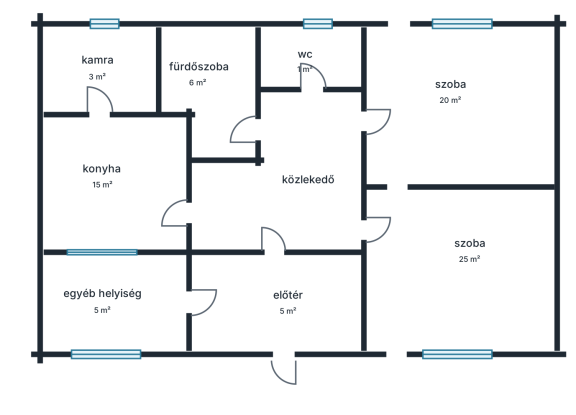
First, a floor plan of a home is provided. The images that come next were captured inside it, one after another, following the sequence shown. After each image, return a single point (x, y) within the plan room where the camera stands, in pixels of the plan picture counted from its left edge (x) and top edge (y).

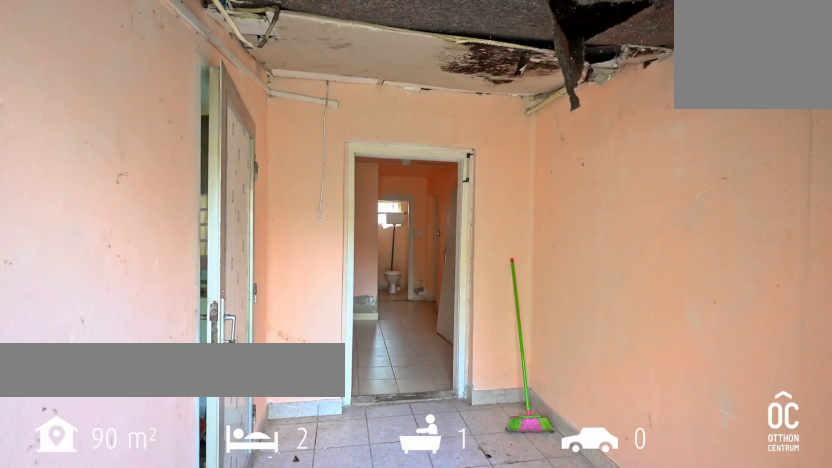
(291, 298)
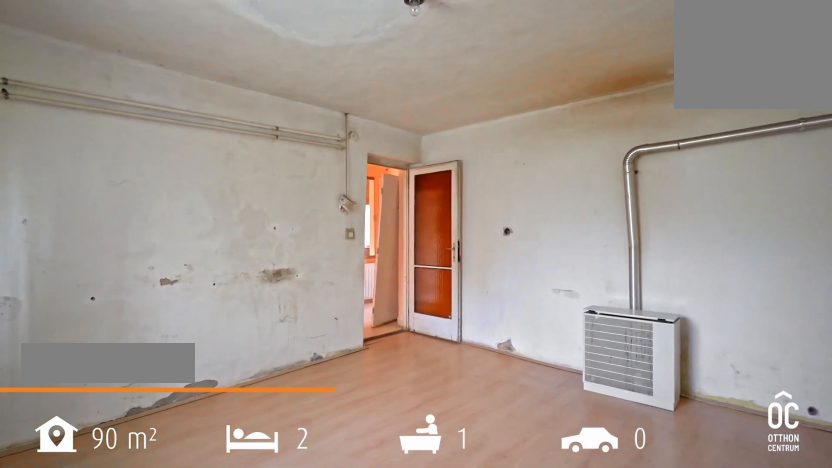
(457, 104)
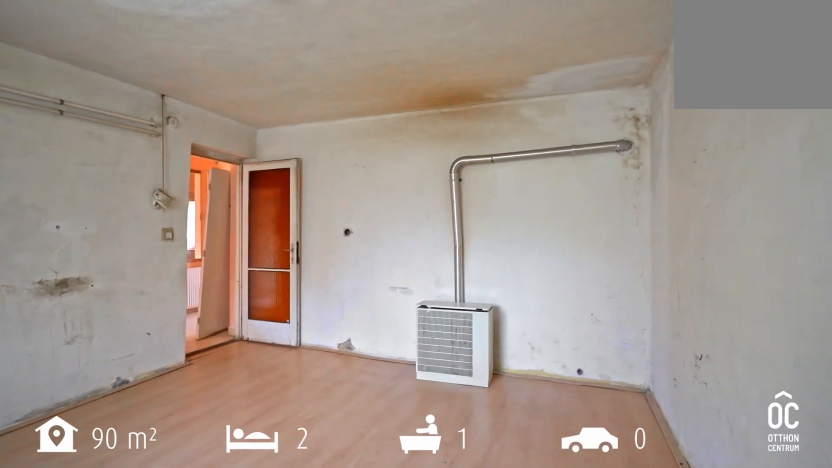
(457, 104)
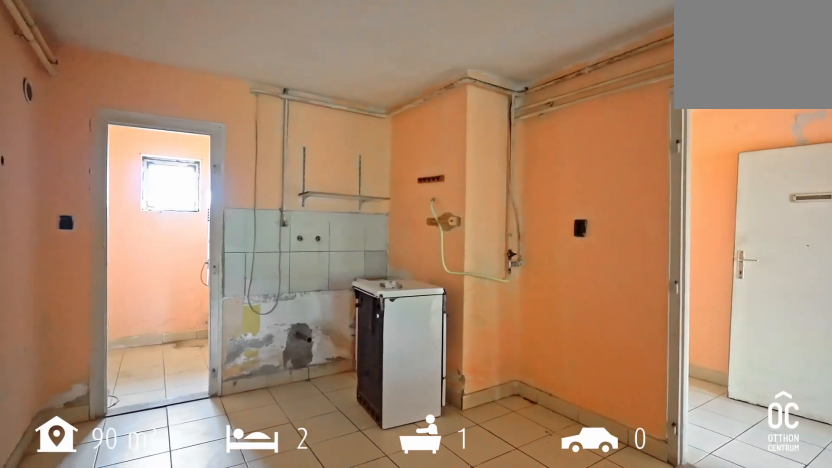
(118, 191)
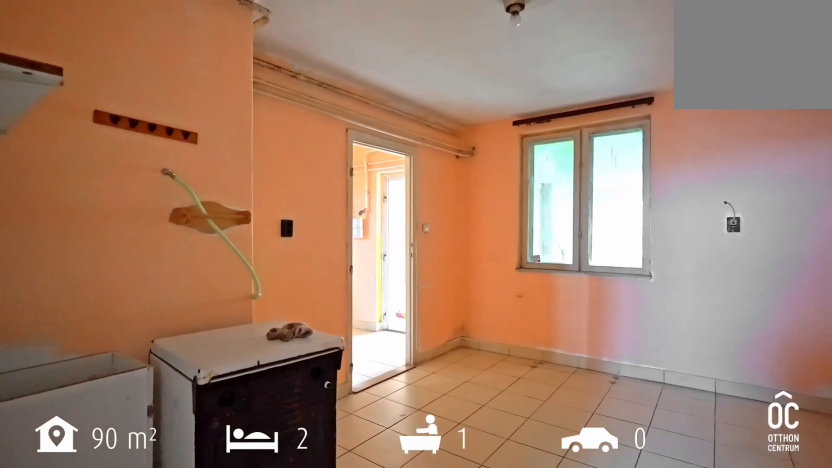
(118, 191)
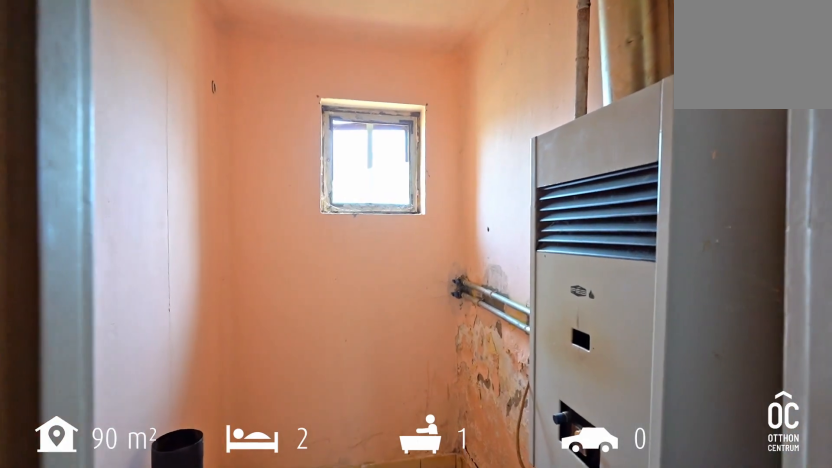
(106, 74)
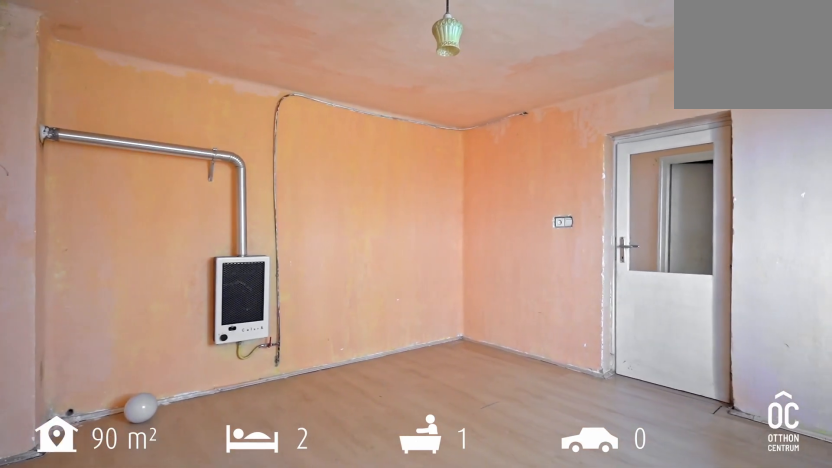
(472, 266)
